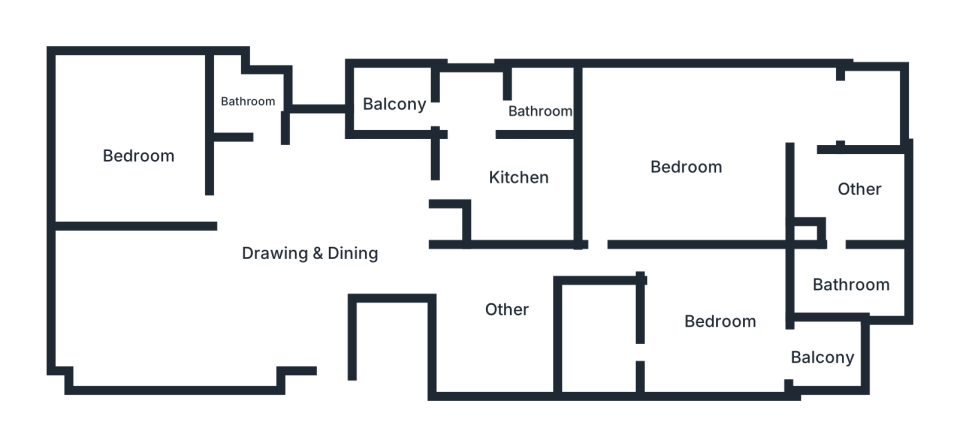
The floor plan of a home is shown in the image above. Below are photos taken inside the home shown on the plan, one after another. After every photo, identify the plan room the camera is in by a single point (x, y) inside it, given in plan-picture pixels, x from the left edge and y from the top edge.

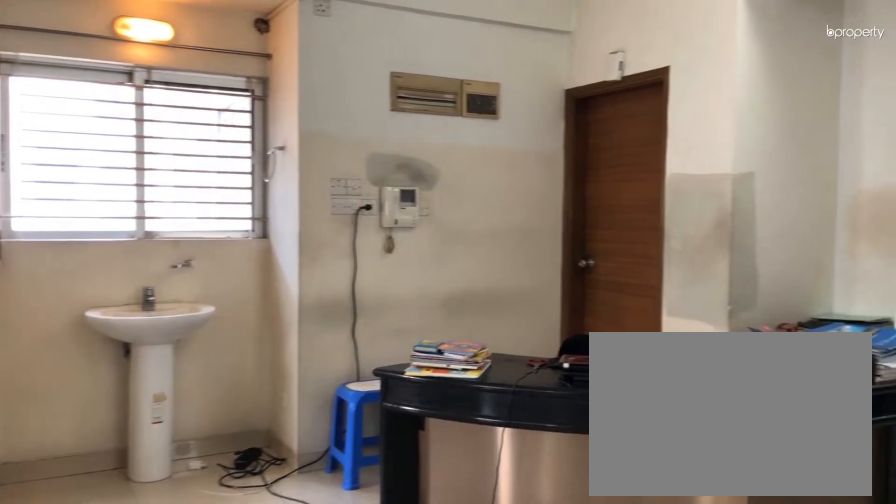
(319, 272)
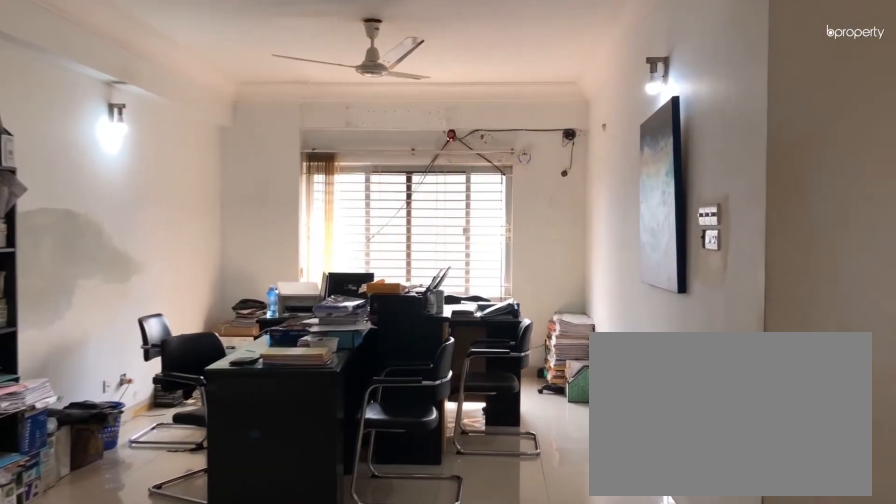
(319, 256)
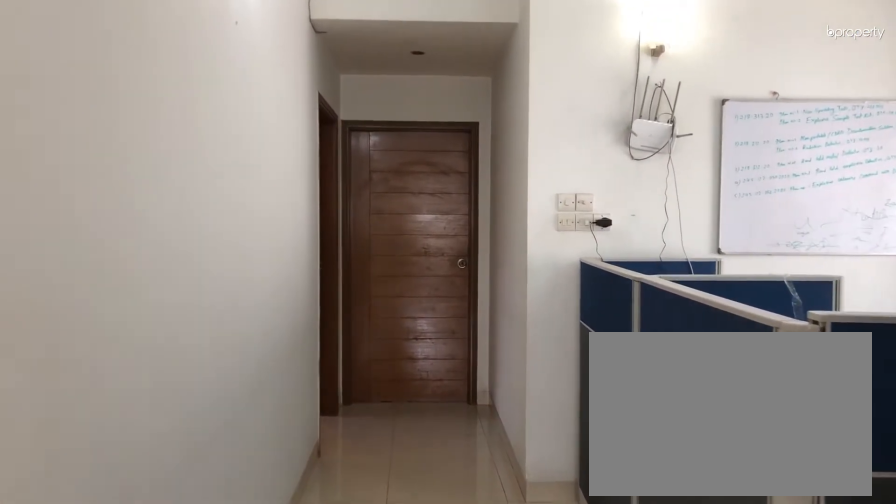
(480, 274)
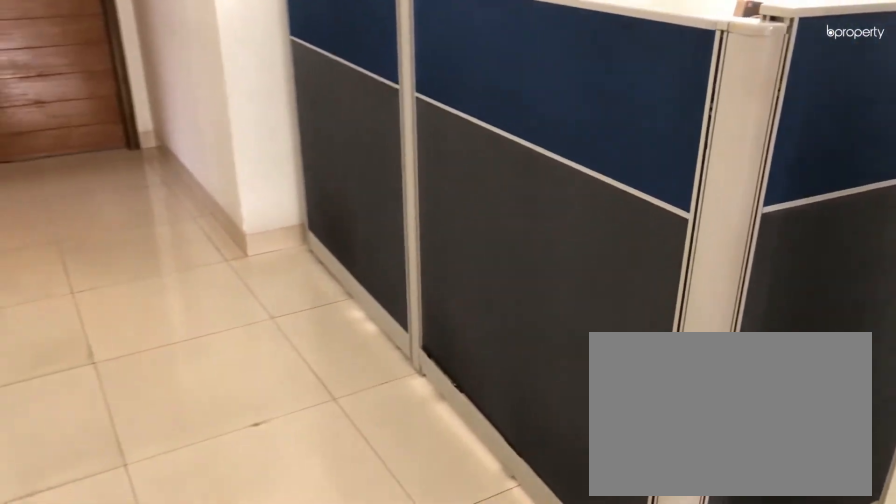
(480, 274)
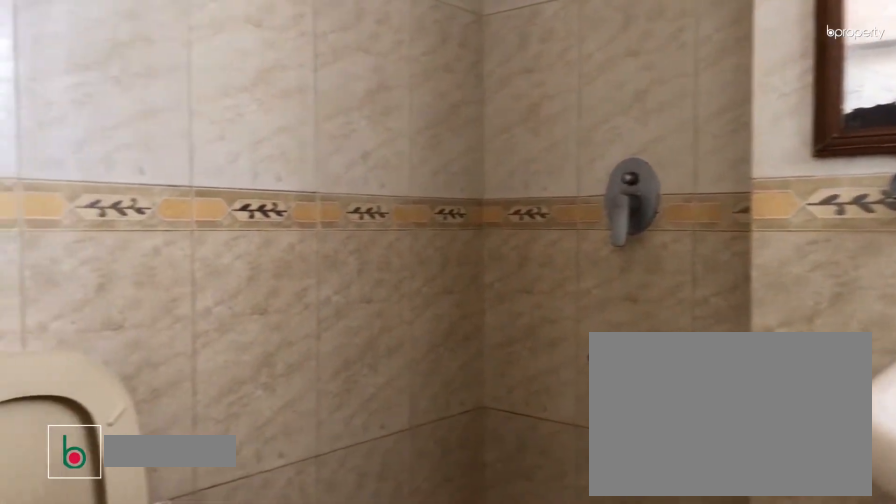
(243, 107)
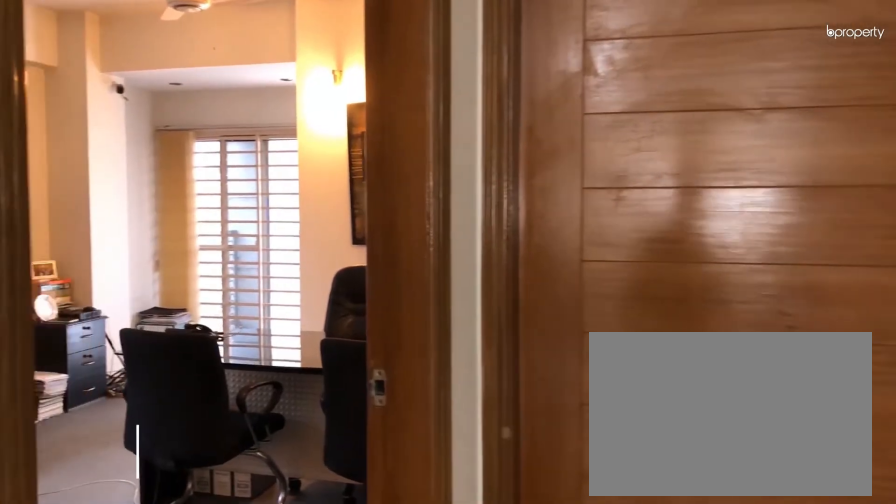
(609, 213)
